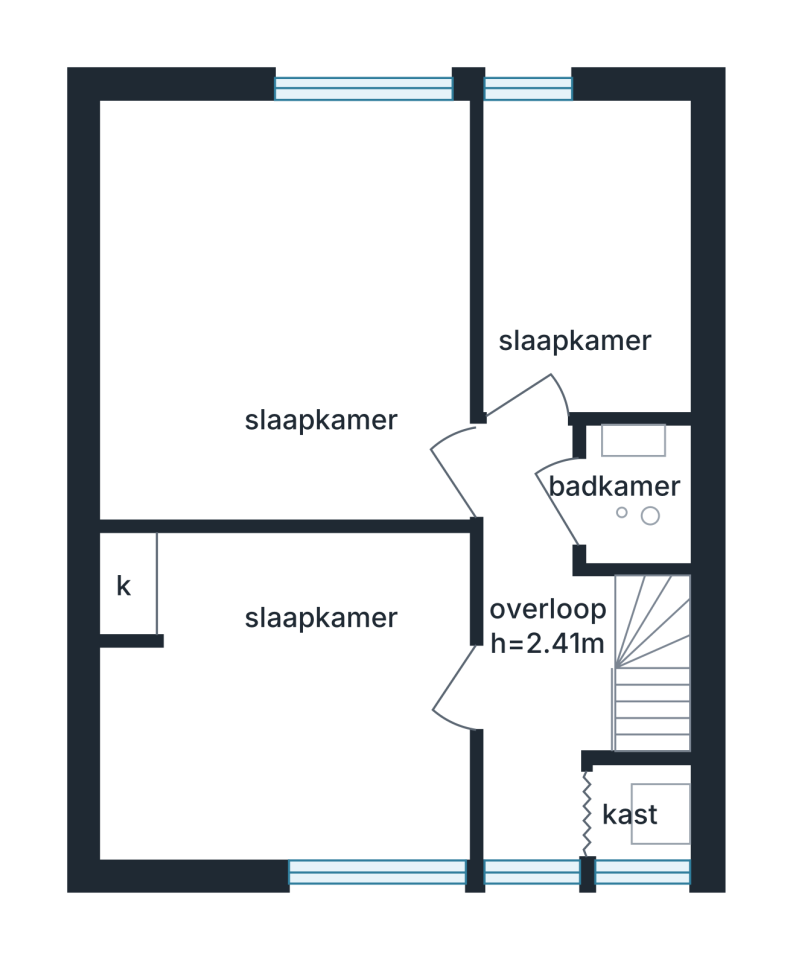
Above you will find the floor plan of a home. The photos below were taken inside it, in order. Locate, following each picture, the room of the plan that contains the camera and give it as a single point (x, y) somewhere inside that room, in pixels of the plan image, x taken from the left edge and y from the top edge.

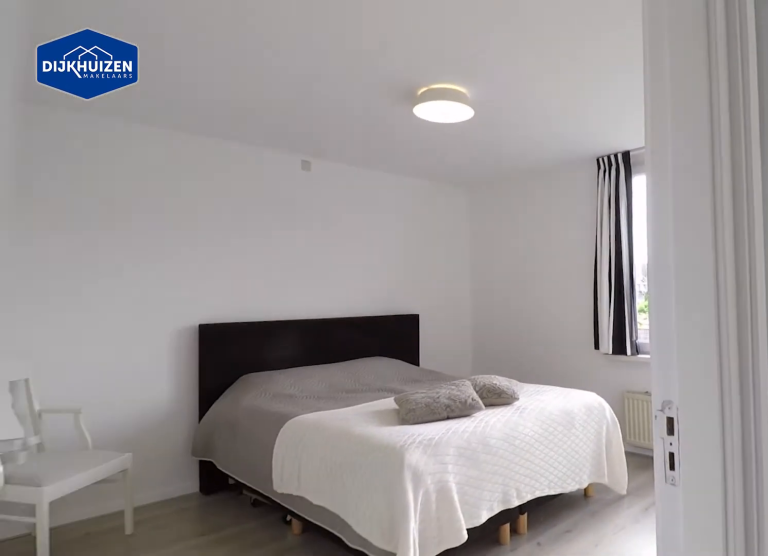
(536, 645)
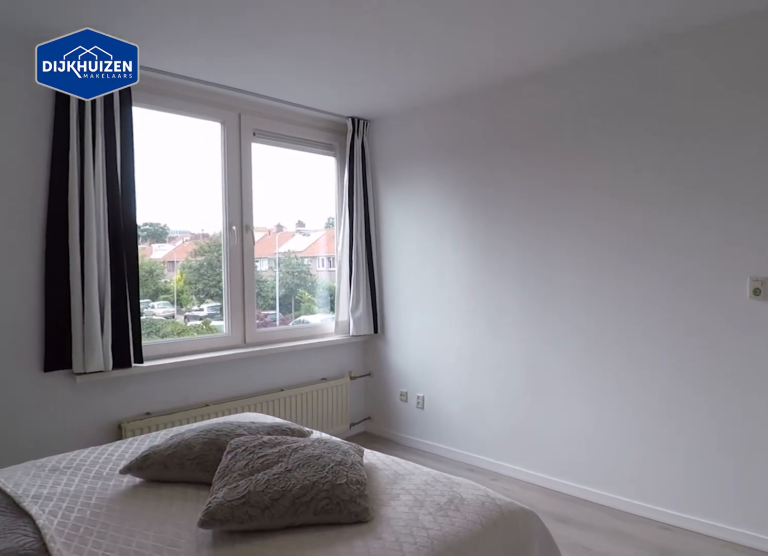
(341, 500)
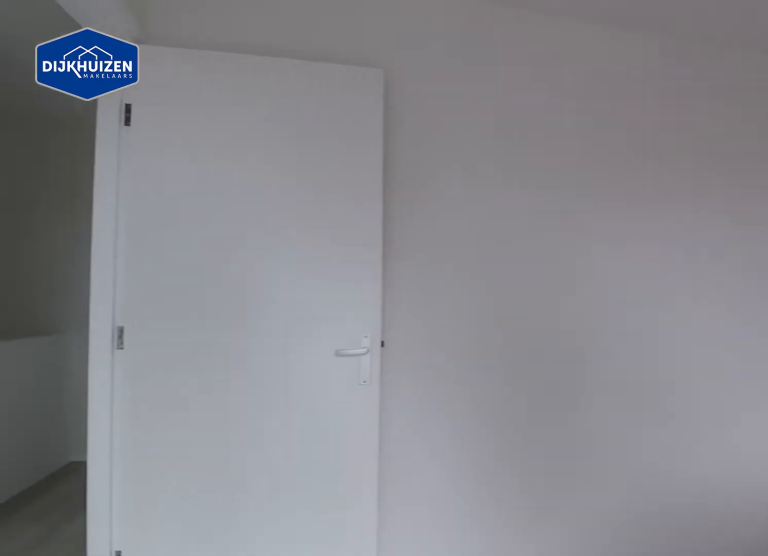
(341, 500)
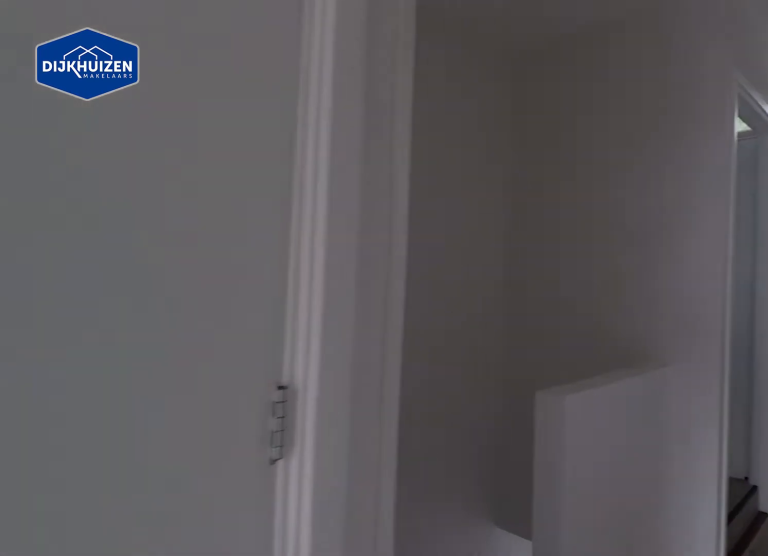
(537, 645)
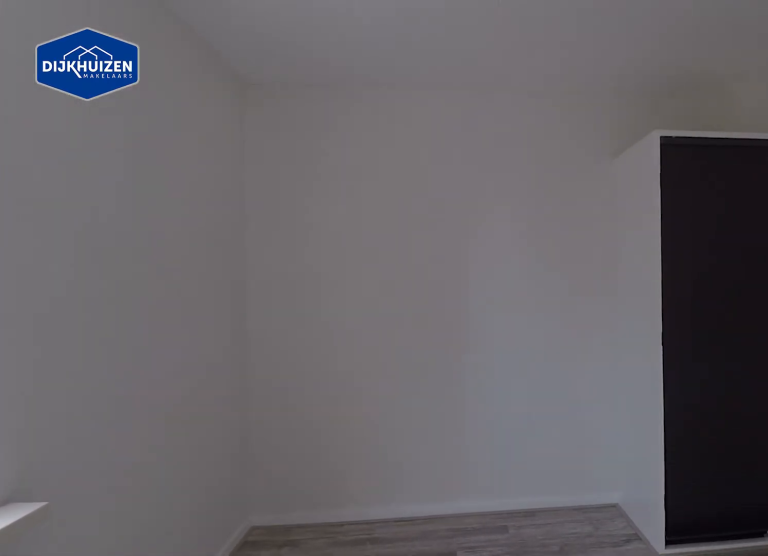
(338, 544)
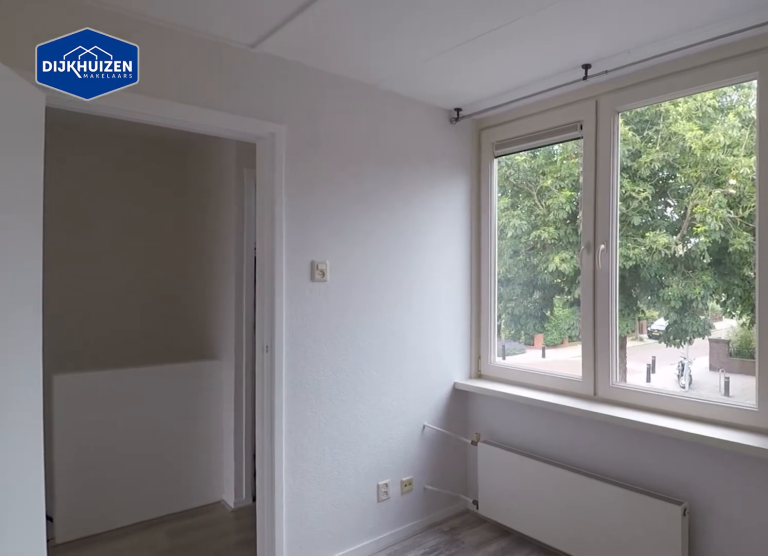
(338, 544)
